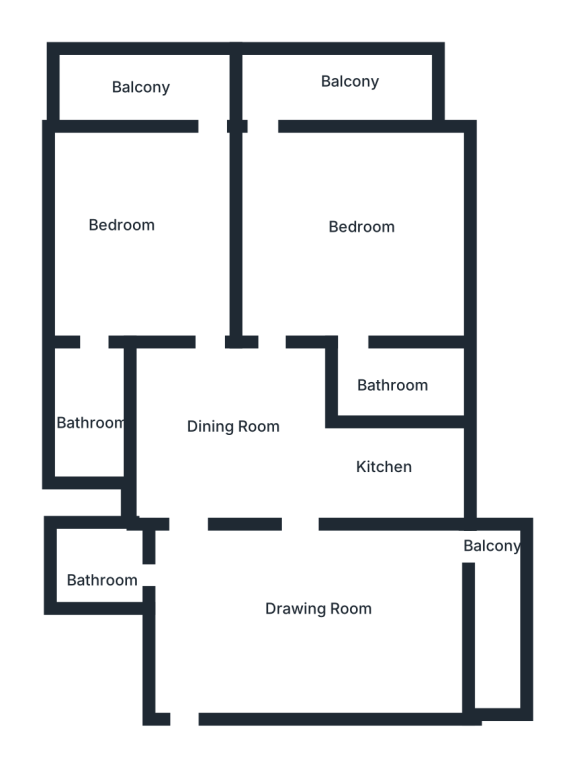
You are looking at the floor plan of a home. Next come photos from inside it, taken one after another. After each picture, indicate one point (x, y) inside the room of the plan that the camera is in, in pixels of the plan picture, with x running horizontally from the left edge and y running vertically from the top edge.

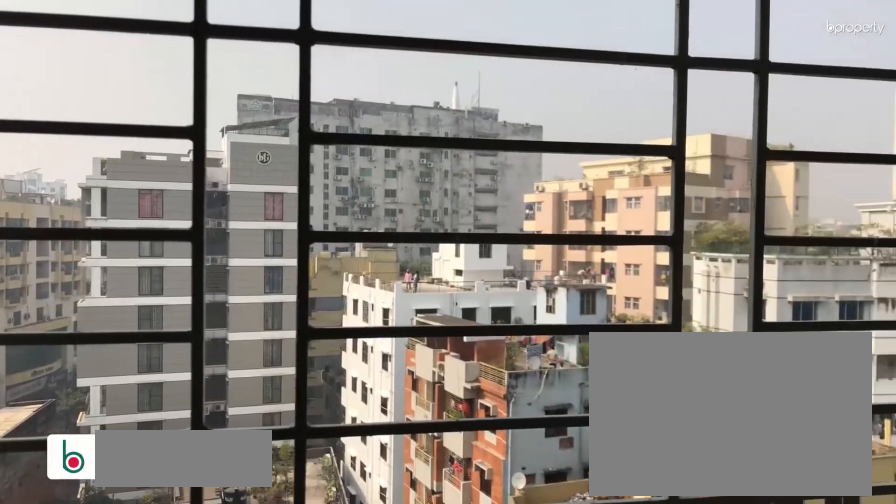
(504, 592)
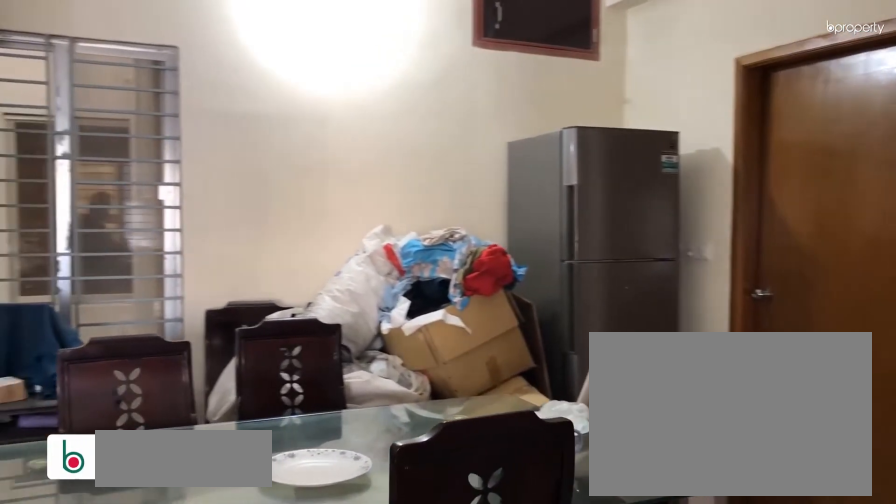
(239, 426)
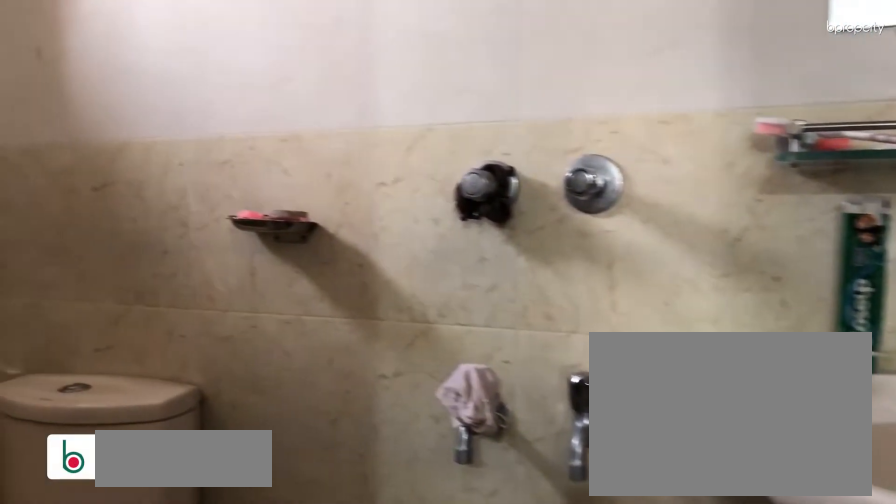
(401, 381)
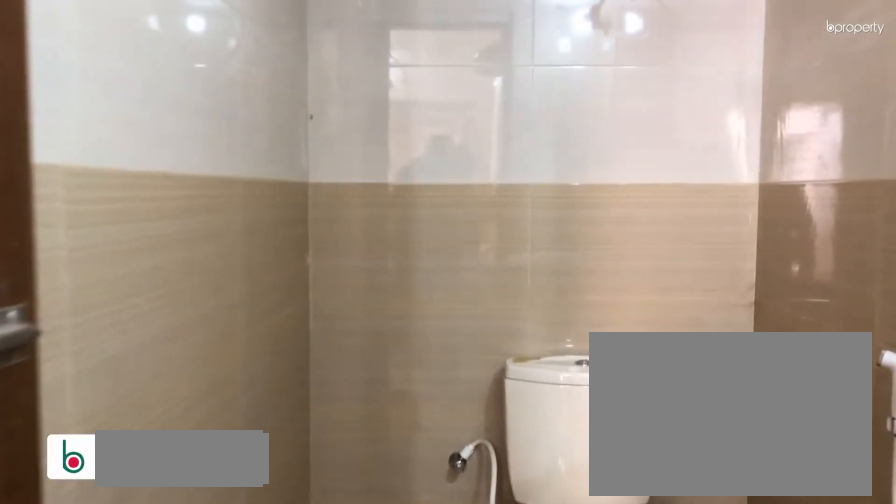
(90, 438)
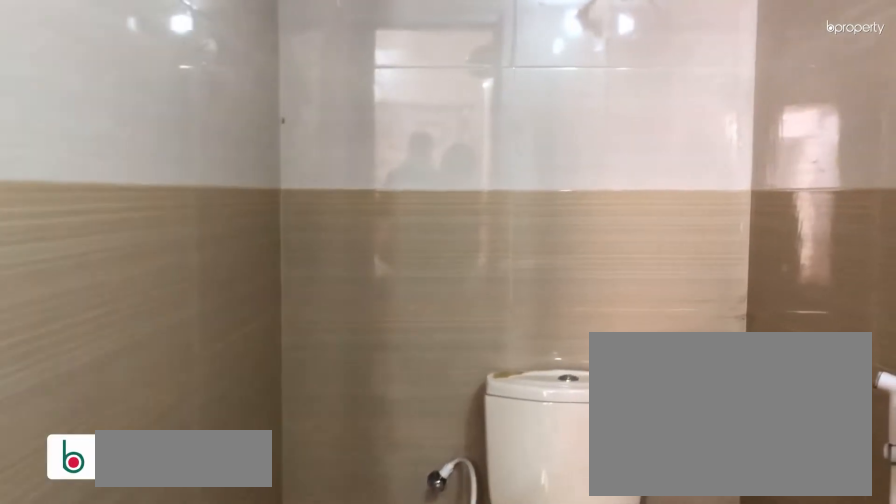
(90, 438)
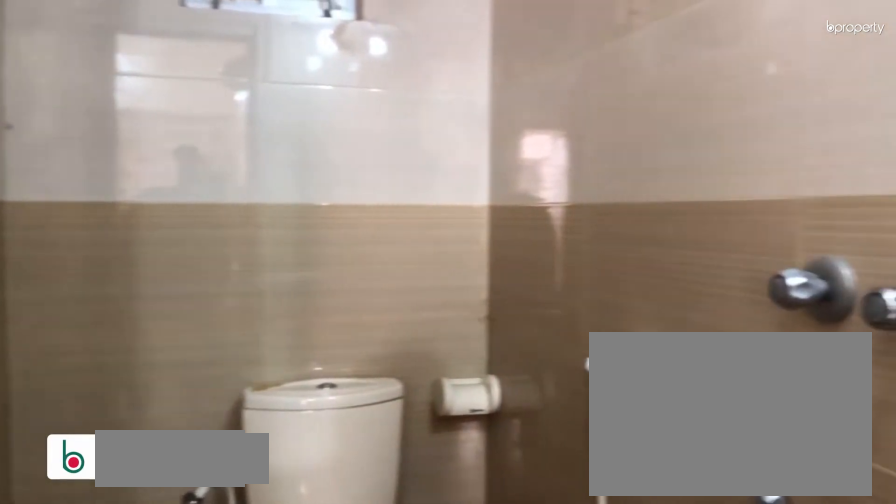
(90, 438)
